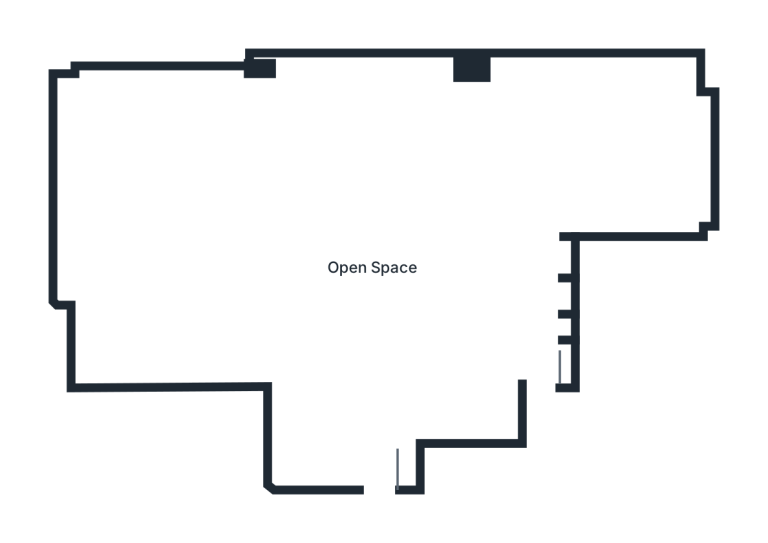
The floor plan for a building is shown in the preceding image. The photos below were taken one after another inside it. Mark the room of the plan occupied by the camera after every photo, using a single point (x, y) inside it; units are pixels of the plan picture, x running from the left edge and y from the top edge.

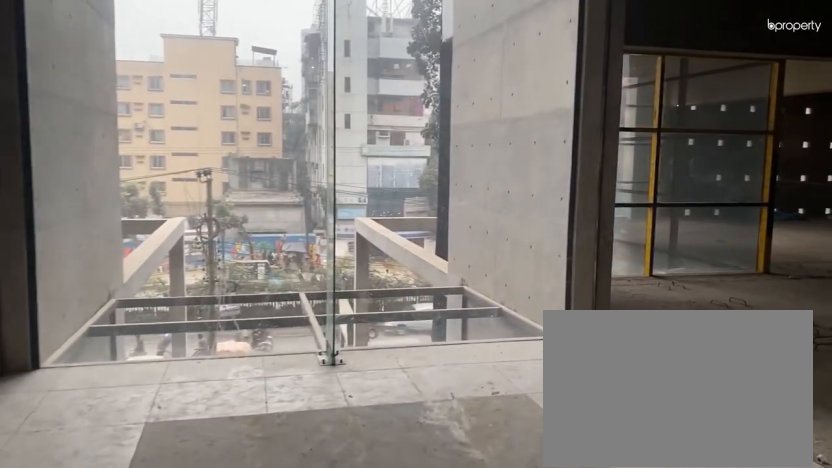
(383, 461)
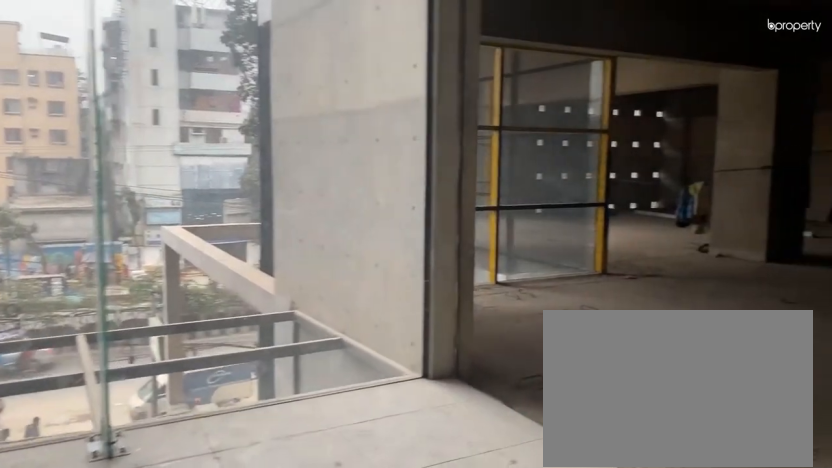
(383, 461)
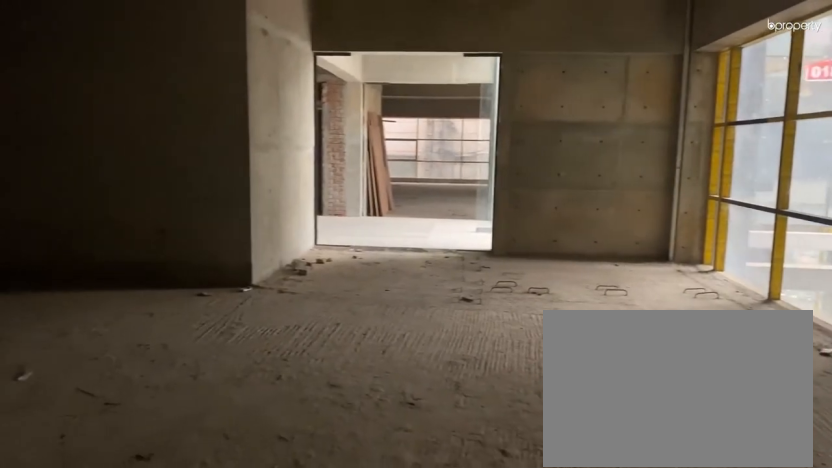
(383, 288)
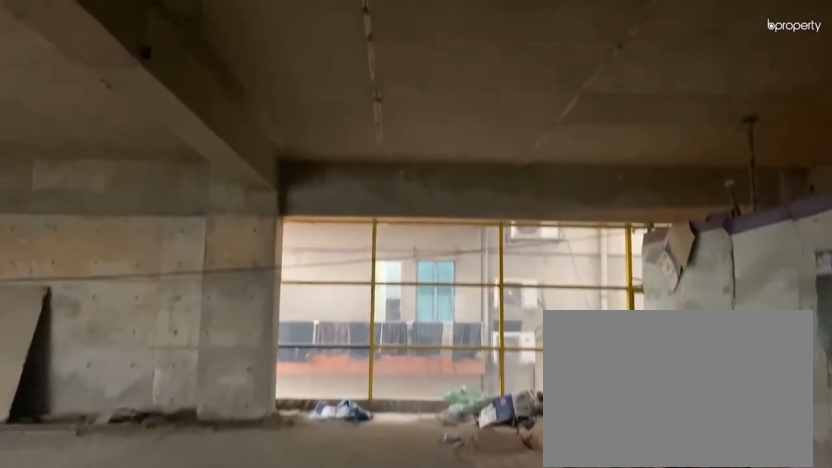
(383, 288)
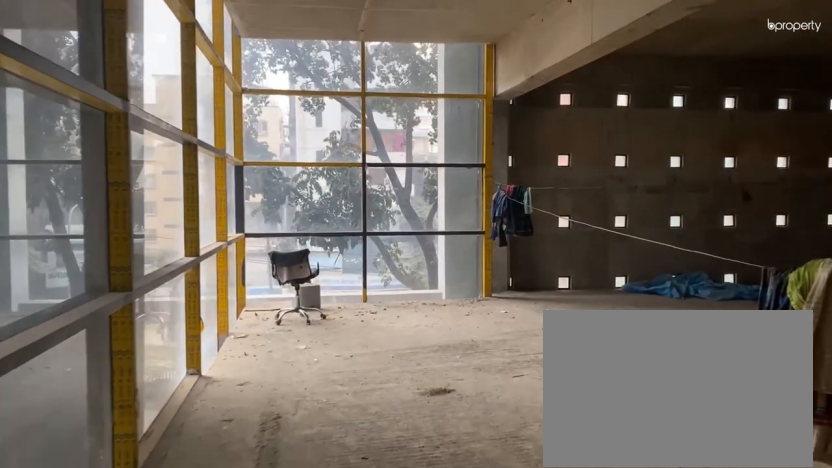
(222, 348)
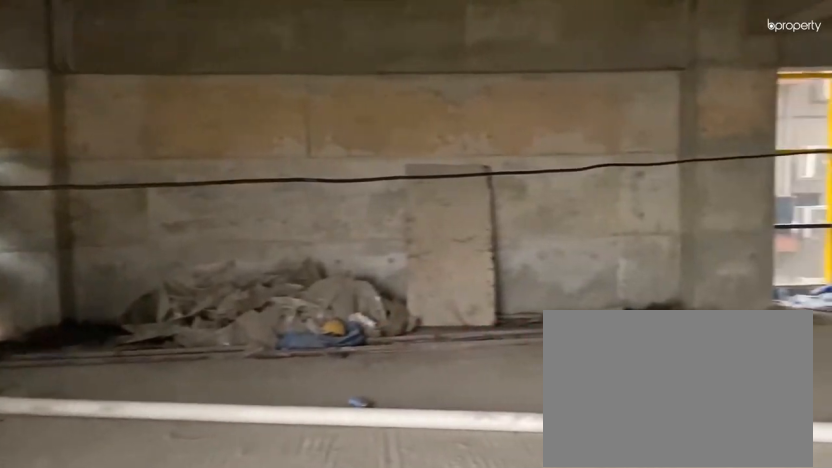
(117, 195)
